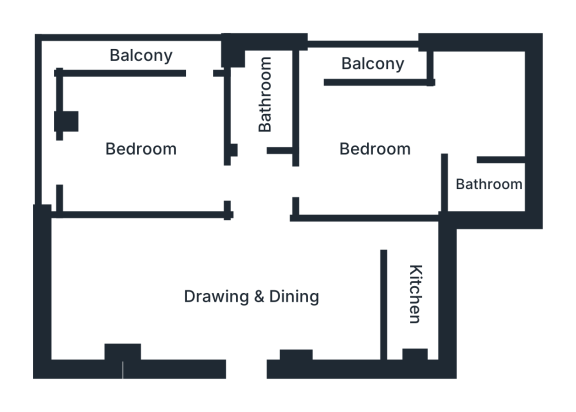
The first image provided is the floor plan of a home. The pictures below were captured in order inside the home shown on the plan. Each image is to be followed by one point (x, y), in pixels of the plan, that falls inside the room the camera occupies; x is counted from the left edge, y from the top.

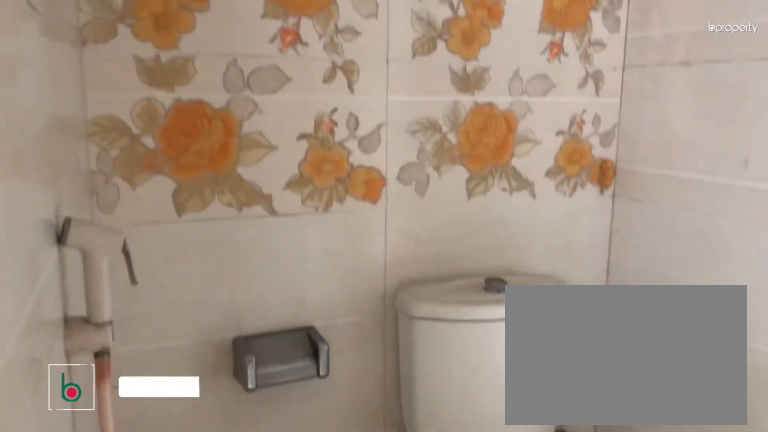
(489, 181)
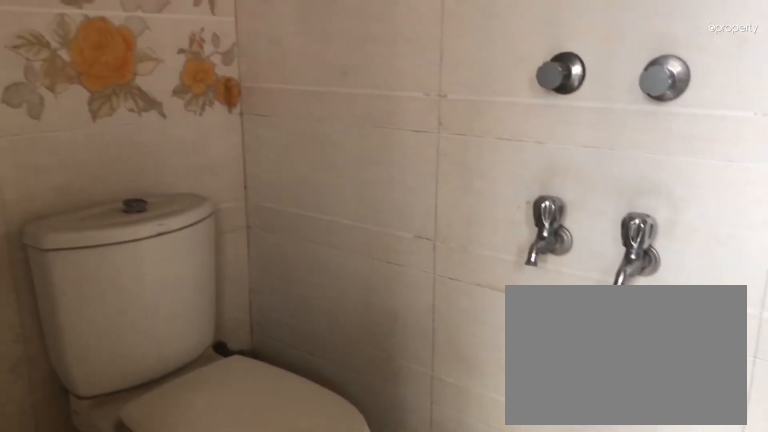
(489, 181)
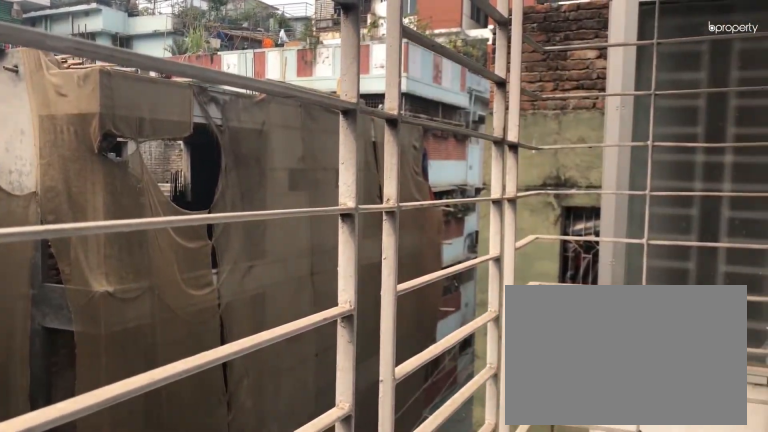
(371, 62)
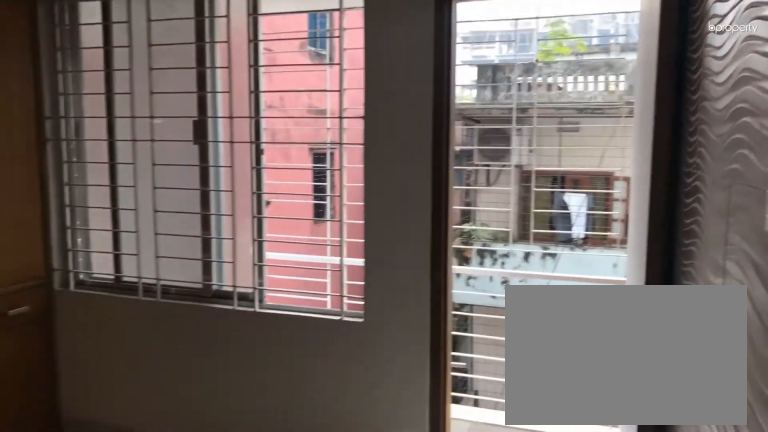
(140, 150)
